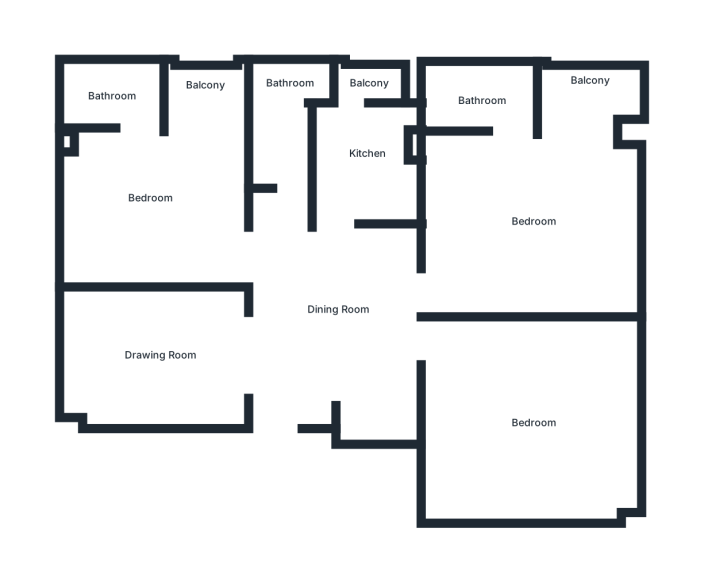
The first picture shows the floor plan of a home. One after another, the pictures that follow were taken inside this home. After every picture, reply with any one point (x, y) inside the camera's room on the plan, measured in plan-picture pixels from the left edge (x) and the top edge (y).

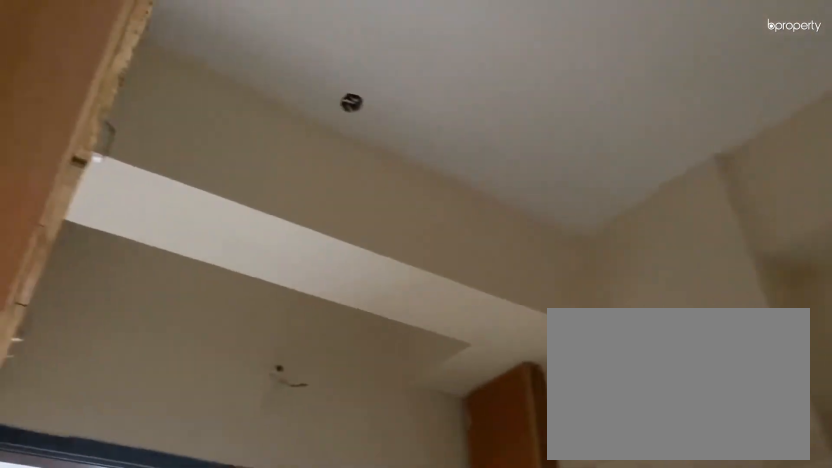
(360, 158)
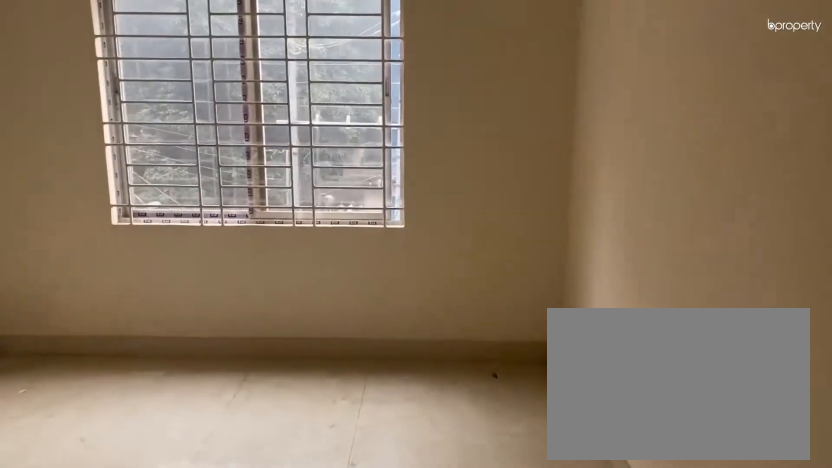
(525, 198)
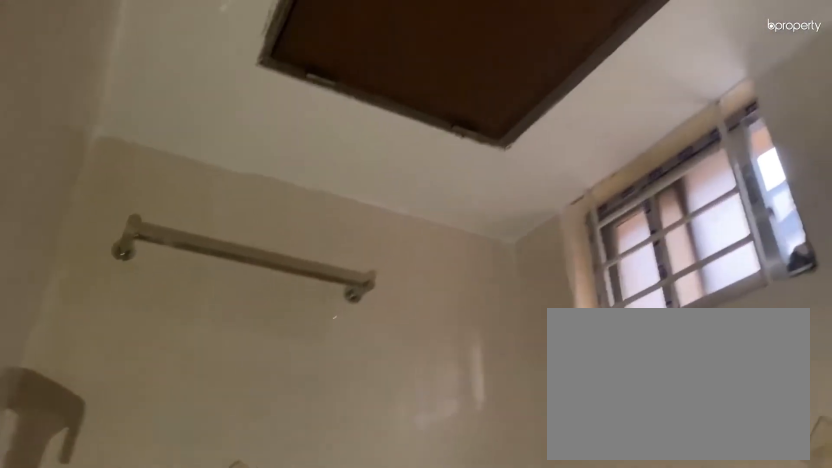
(483, 96)
